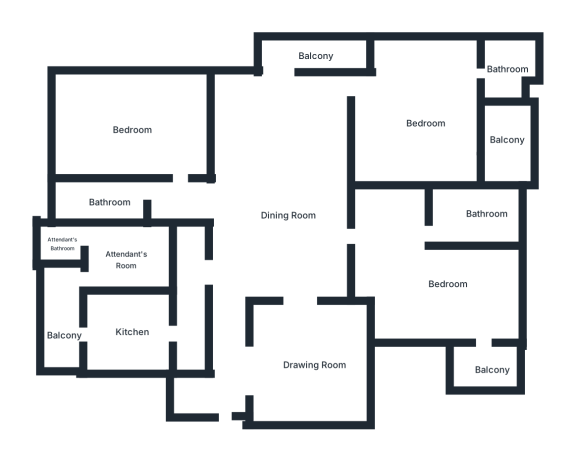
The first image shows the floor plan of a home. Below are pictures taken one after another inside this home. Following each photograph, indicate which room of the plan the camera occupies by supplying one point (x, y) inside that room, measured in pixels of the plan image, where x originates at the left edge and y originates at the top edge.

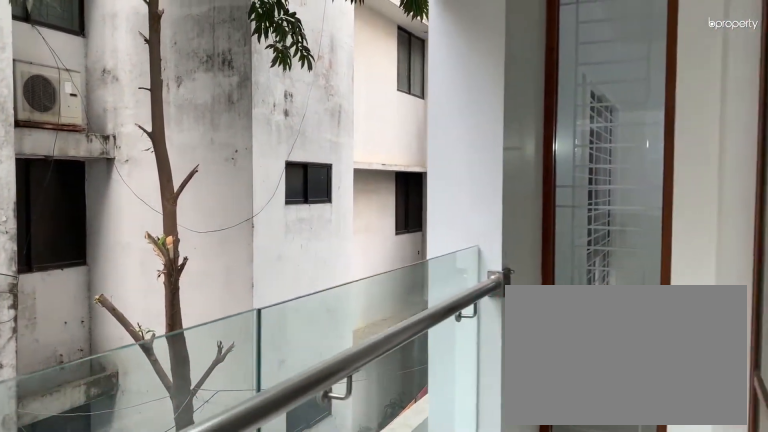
(312, 54)
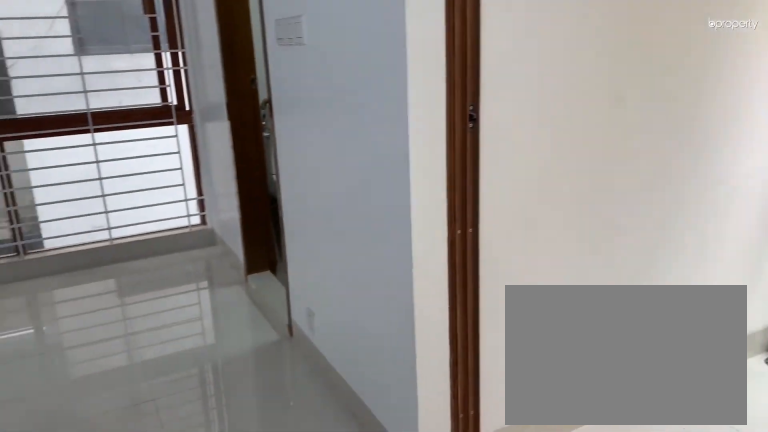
(427, 121)
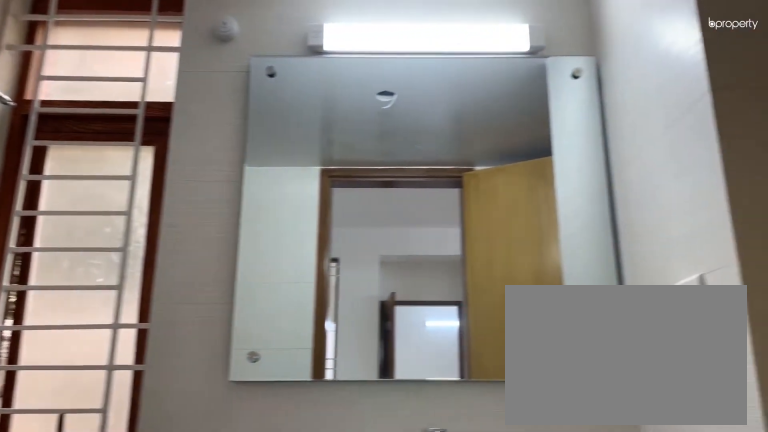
(509, 72)
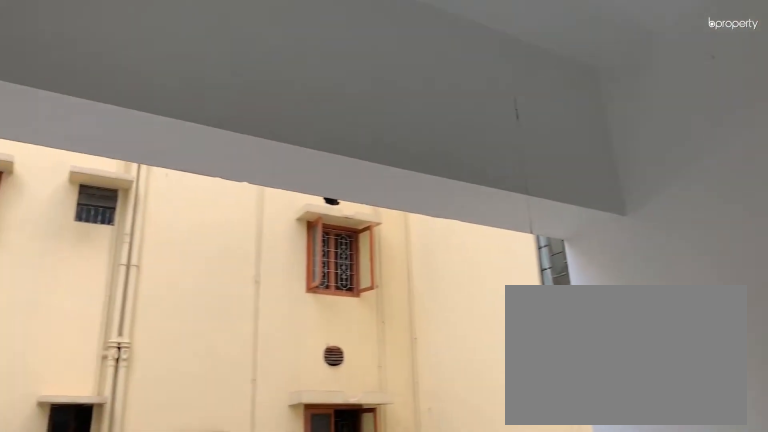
(509, 138)
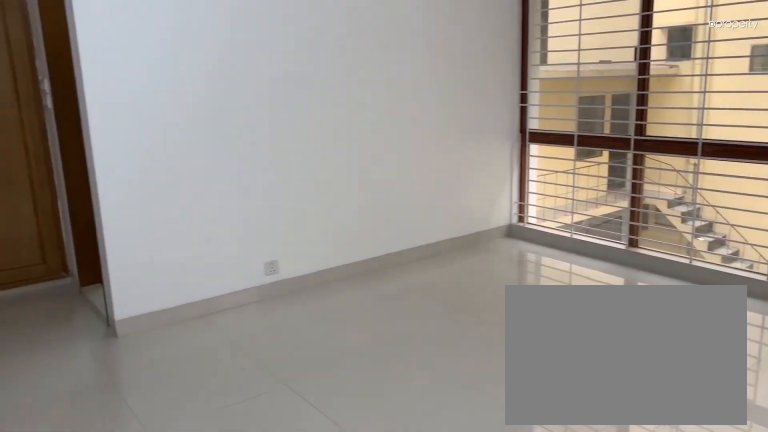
(448, 282)
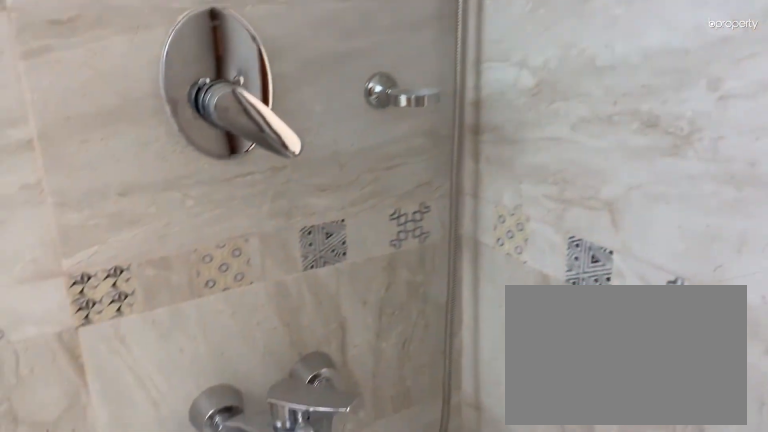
(485, 215)
